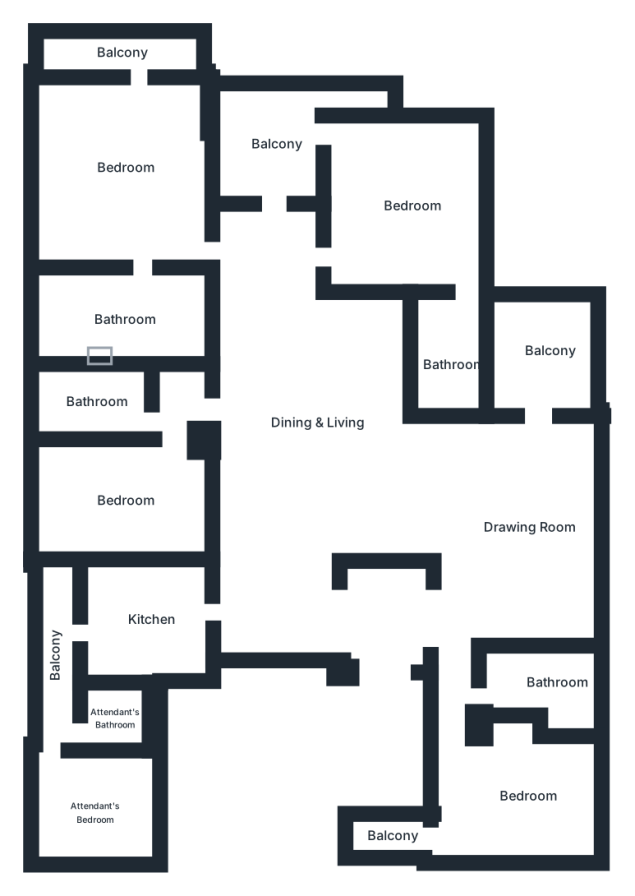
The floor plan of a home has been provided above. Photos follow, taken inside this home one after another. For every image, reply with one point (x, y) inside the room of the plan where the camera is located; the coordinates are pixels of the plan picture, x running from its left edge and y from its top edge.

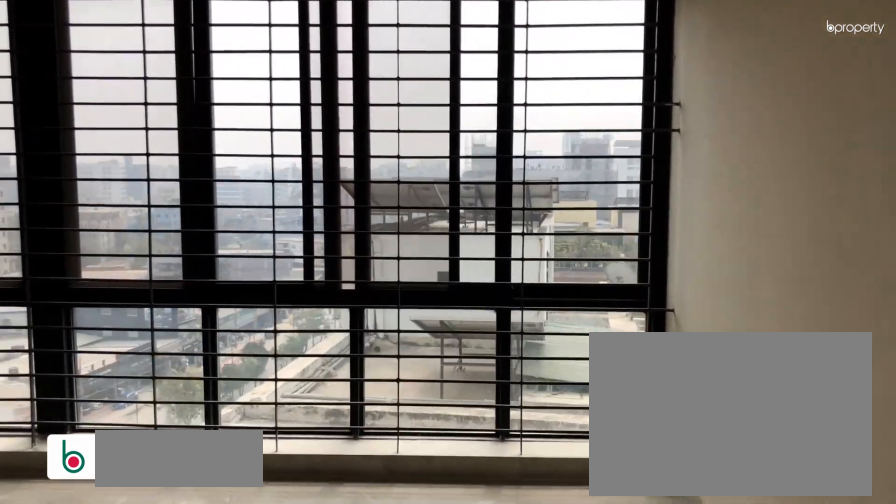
(519, 521)
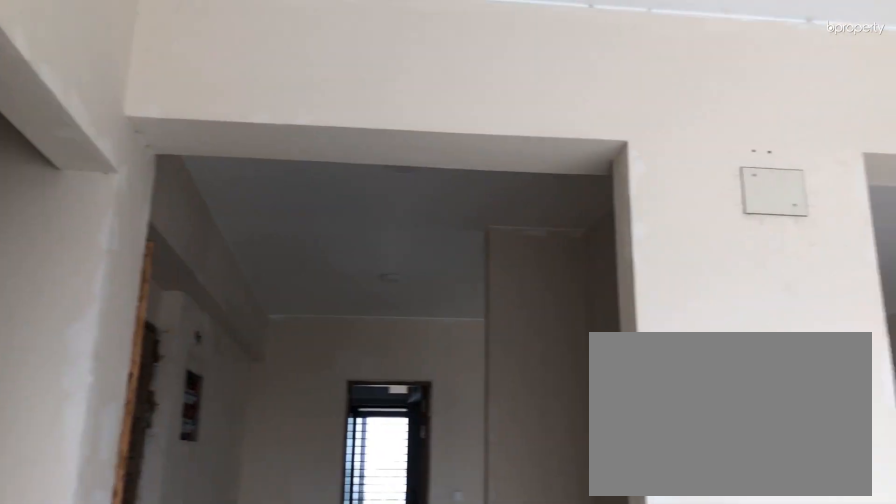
(519, 521)
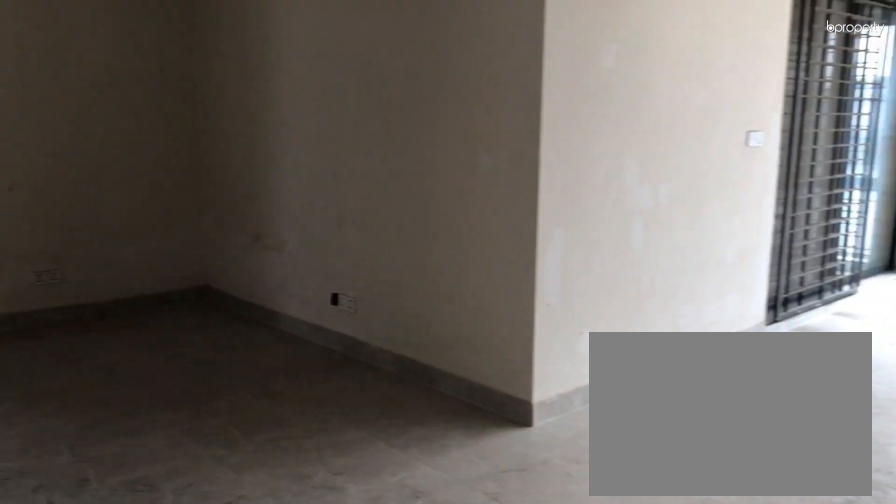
(306, 432)
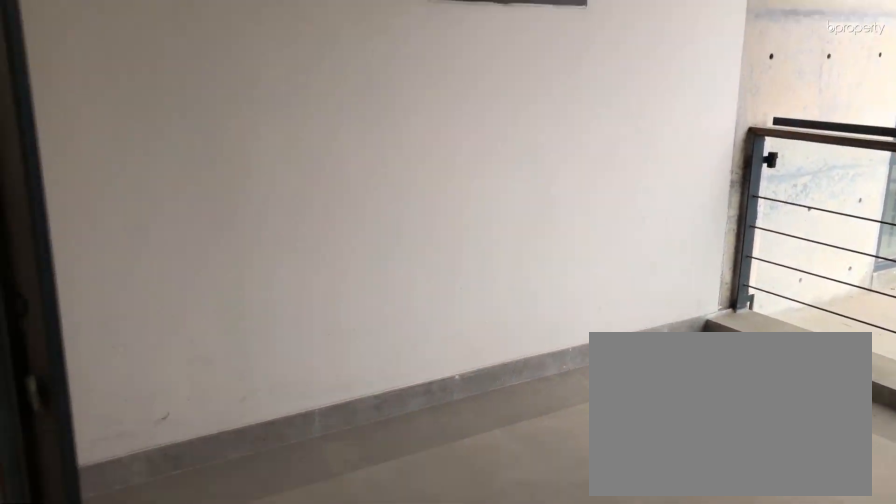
(540, 351)
